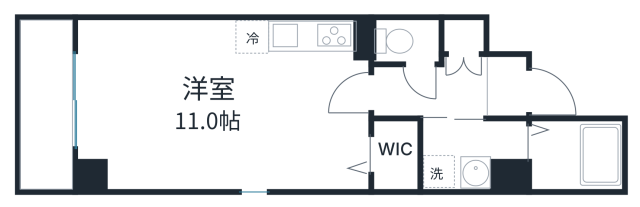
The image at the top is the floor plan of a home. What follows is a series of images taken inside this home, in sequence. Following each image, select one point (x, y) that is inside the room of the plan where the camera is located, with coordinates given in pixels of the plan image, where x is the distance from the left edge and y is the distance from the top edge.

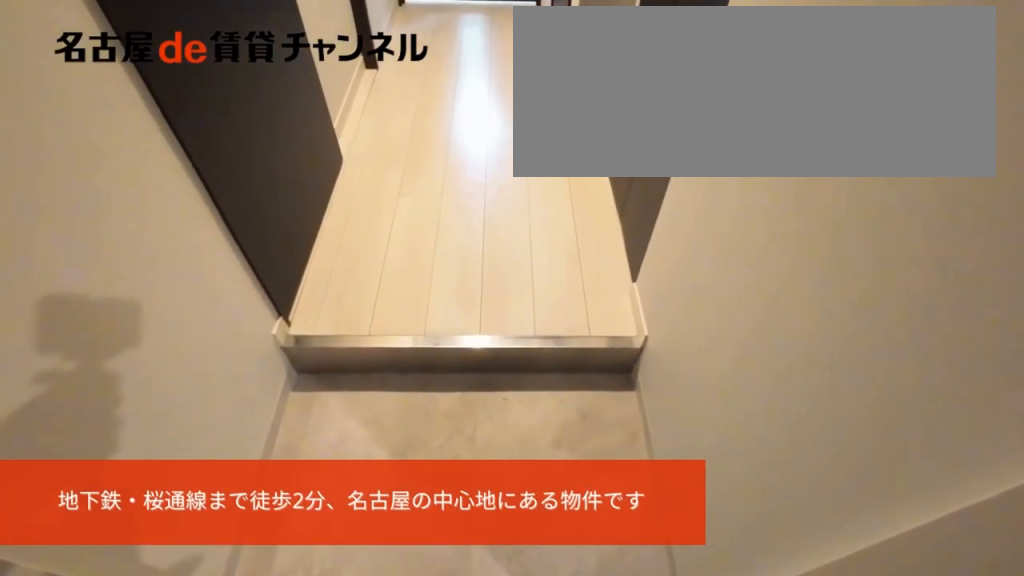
(507, 87)
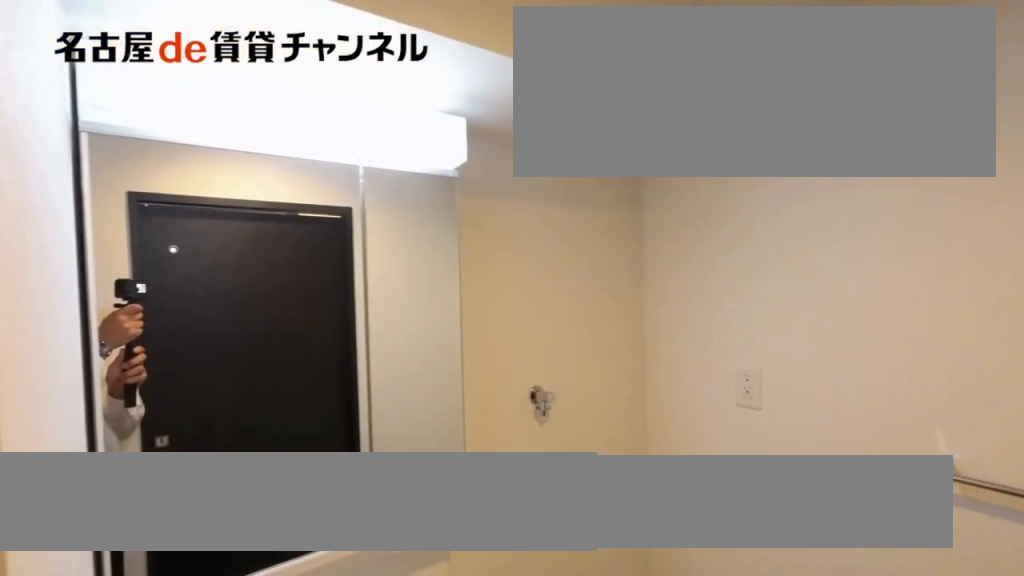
(473, 152)
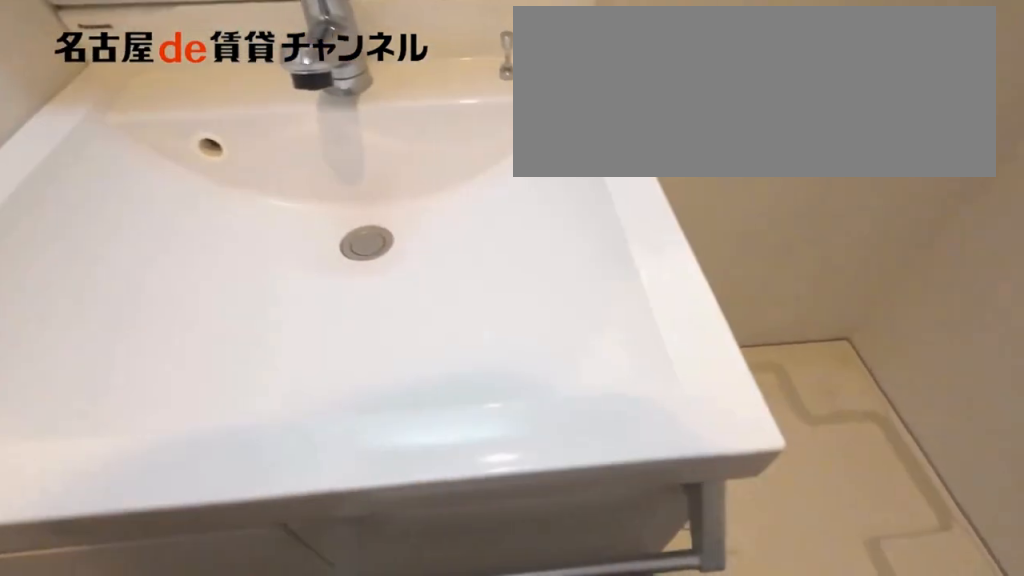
(473, 152)
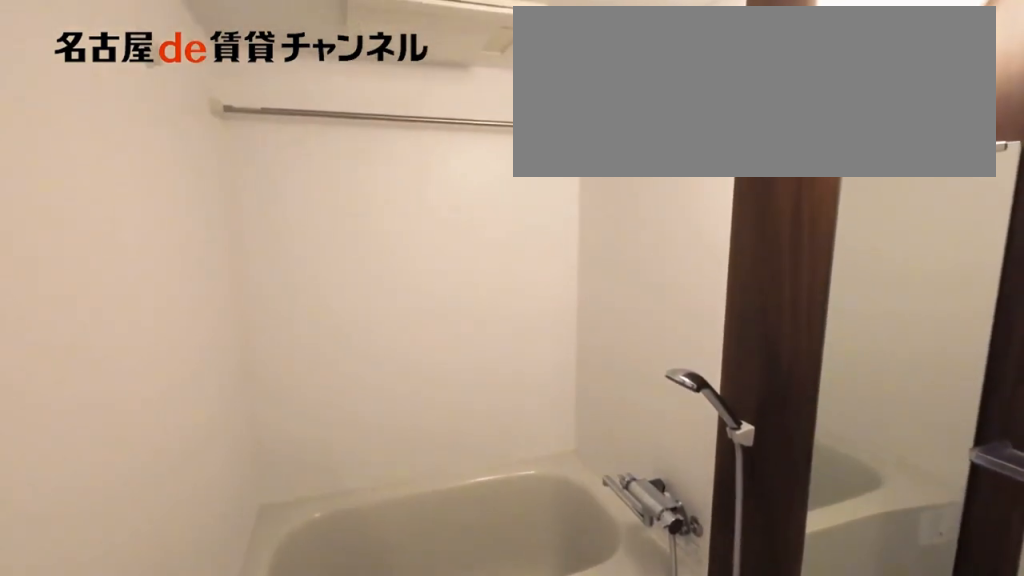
(574, 154)
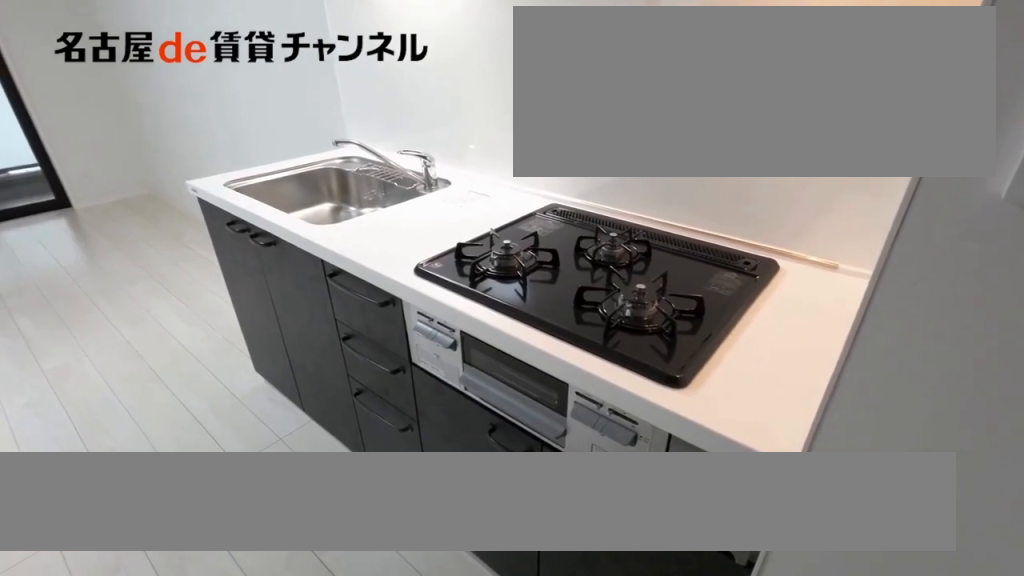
(304, 44)
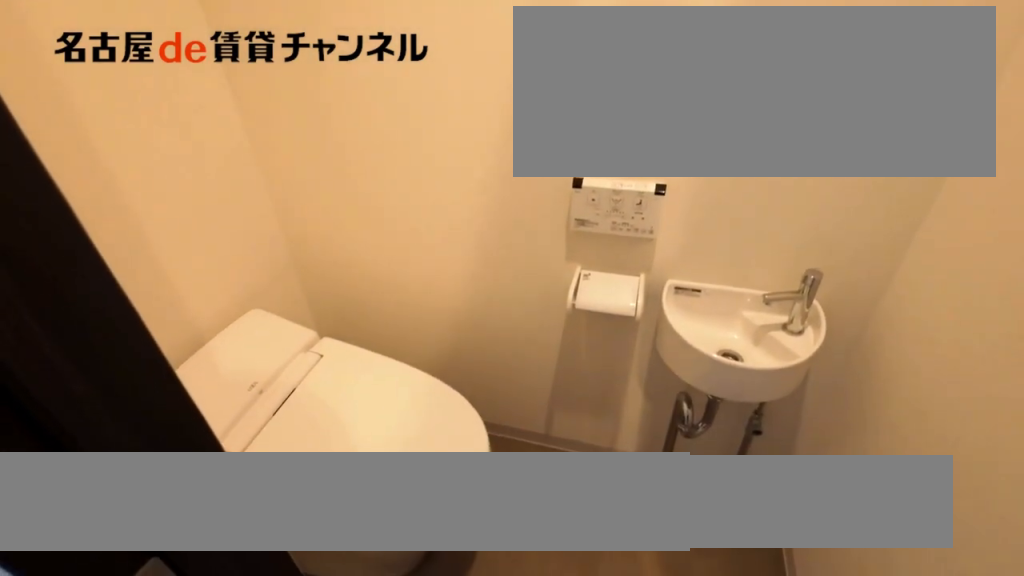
(409, 43)
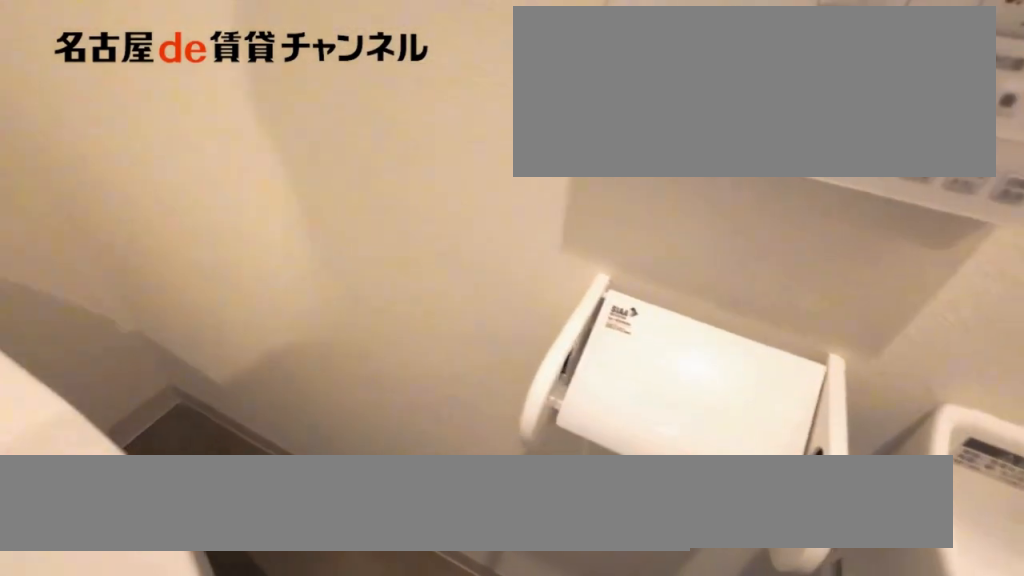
(409, 43)
